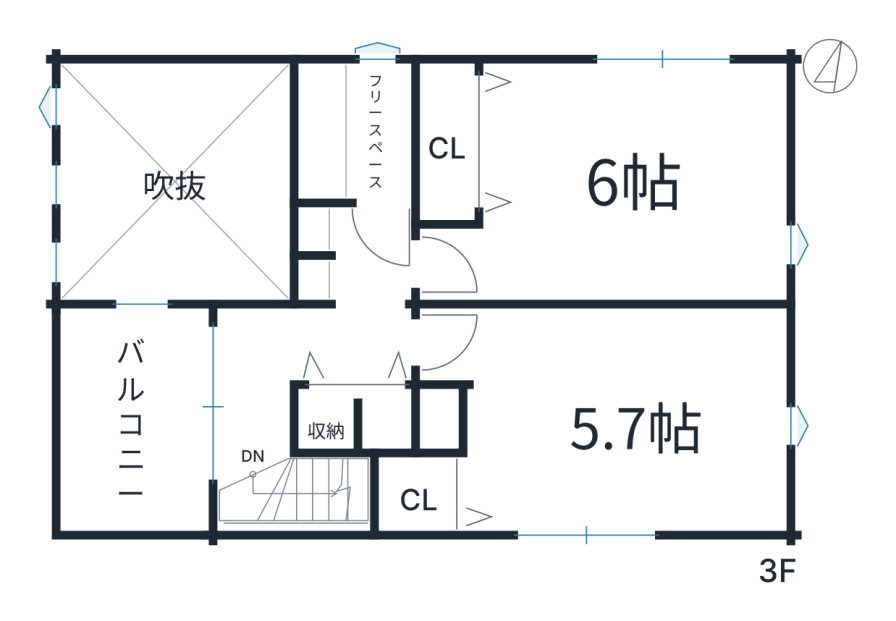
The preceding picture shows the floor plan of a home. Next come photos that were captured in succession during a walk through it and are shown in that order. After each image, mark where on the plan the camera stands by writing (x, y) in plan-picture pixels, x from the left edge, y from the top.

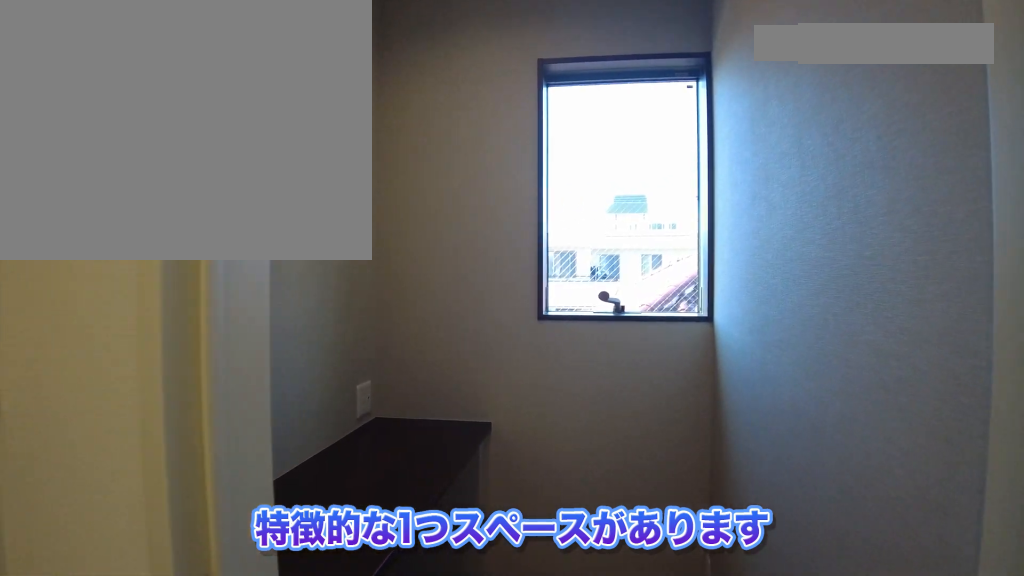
(389, 130)
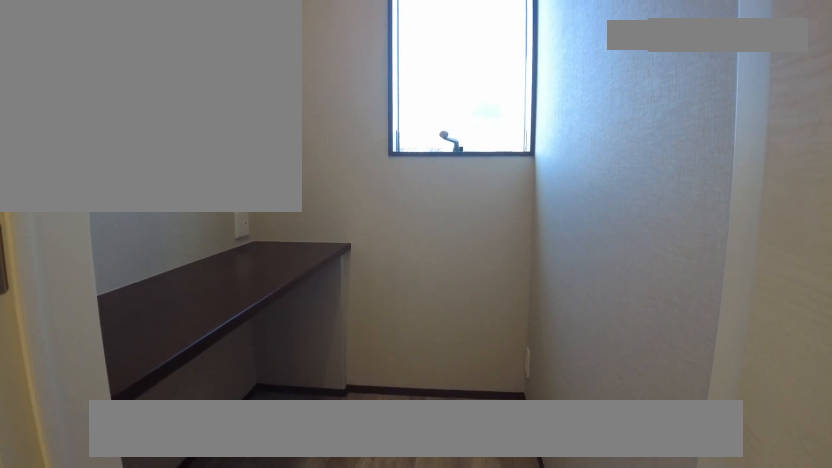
(384, 130)
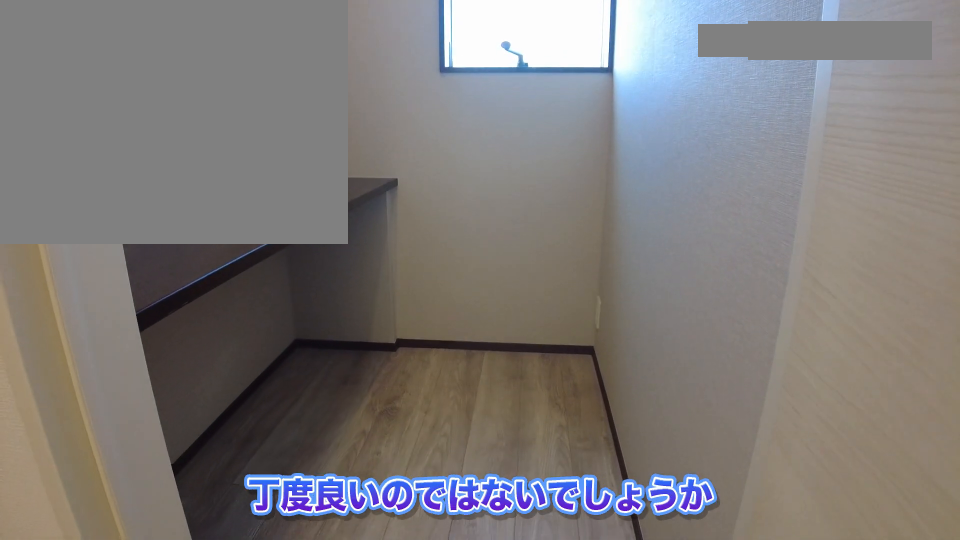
(385, 132)
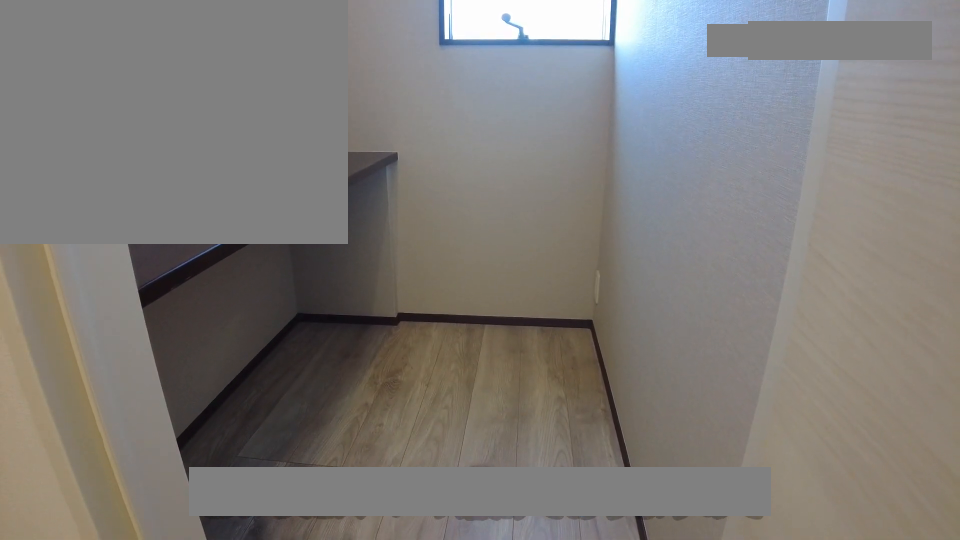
(389, 130)
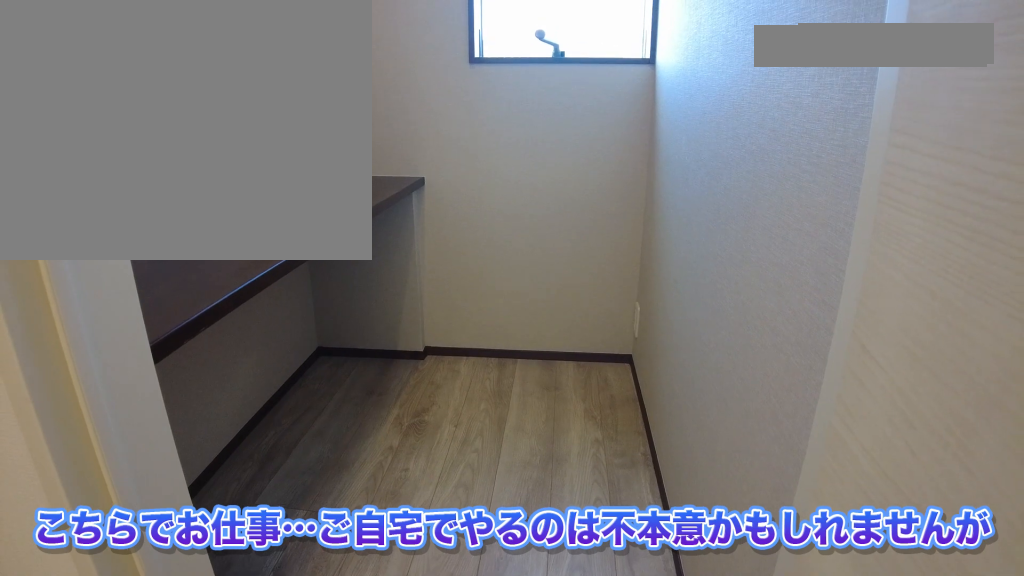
(389, 130)
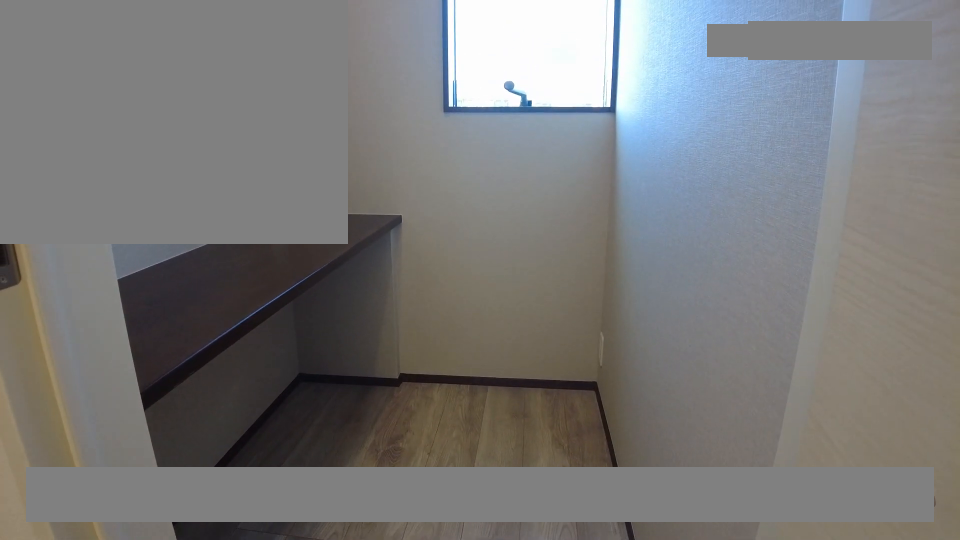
(386, 131)
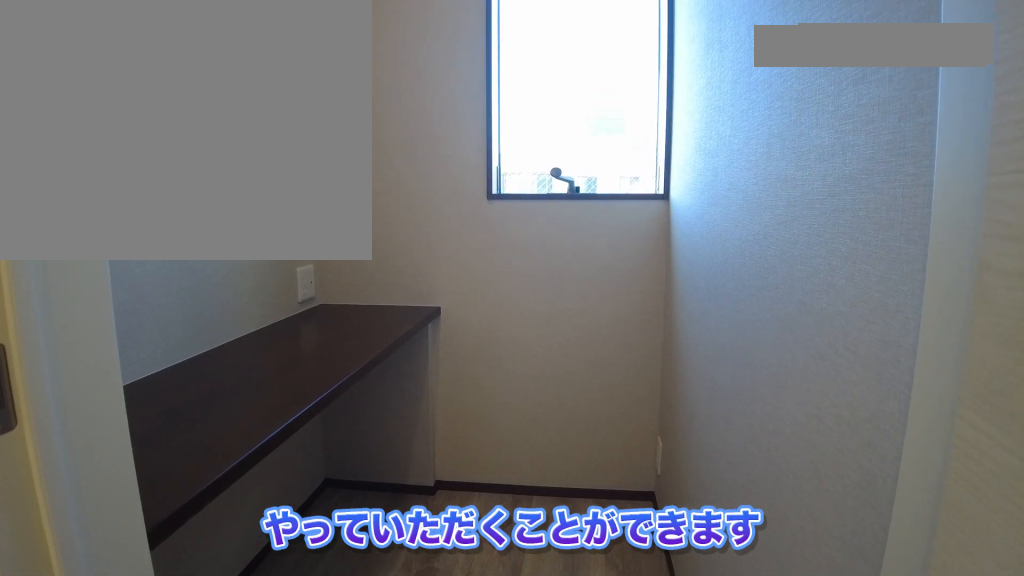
(382, 131)
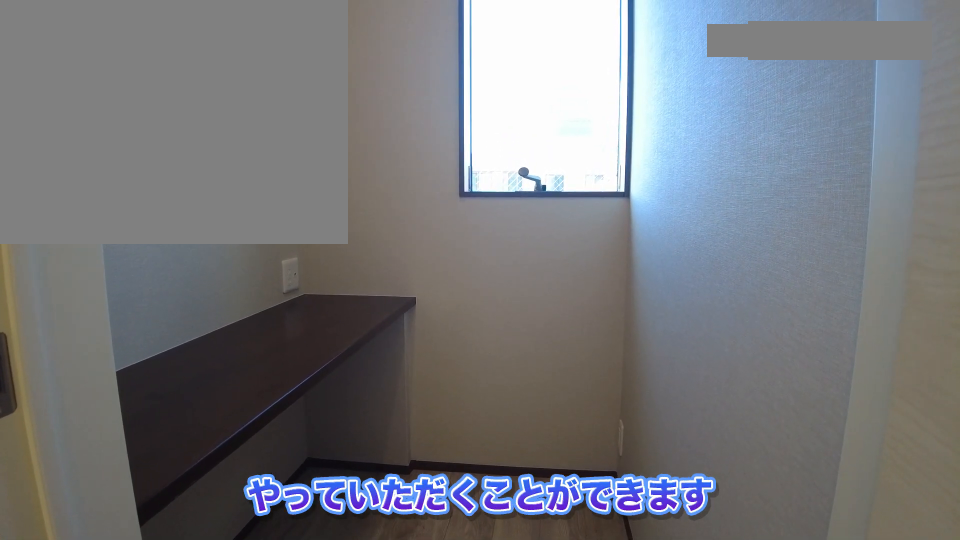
(382, 131)
